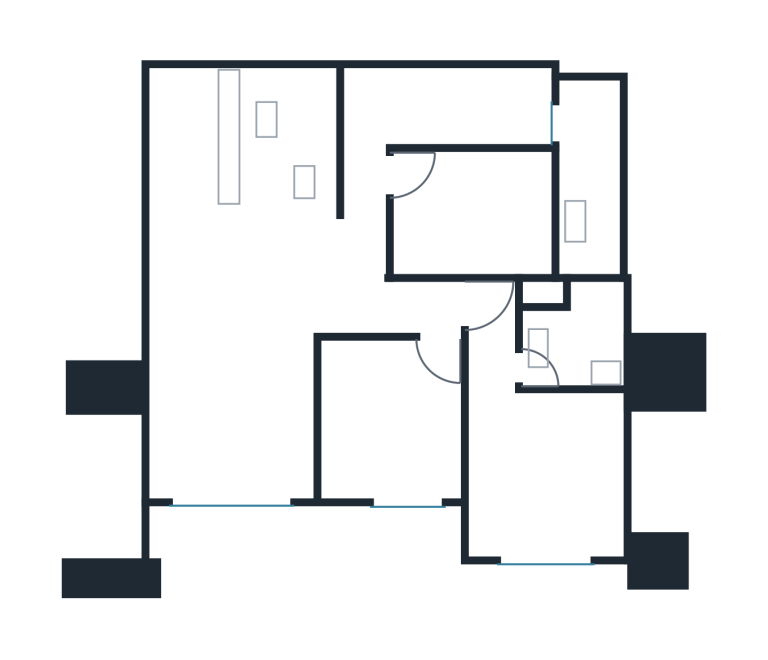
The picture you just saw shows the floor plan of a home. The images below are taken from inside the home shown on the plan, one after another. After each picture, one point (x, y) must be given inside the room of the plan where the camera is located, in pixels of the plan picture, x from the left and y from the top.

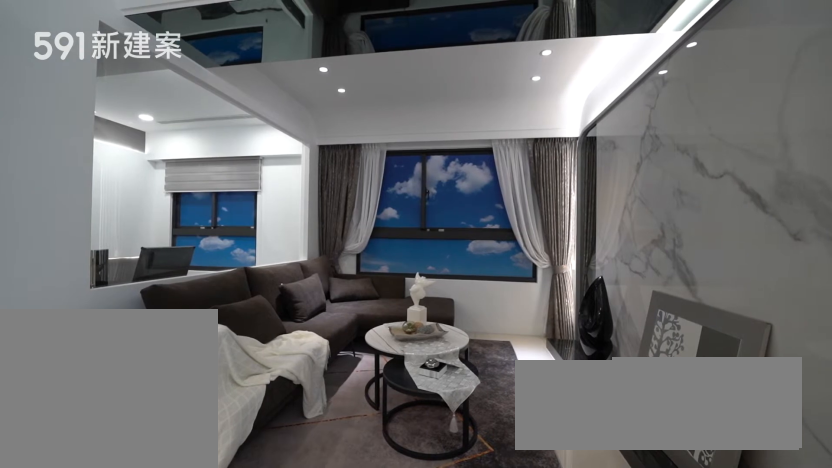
(232, 417)
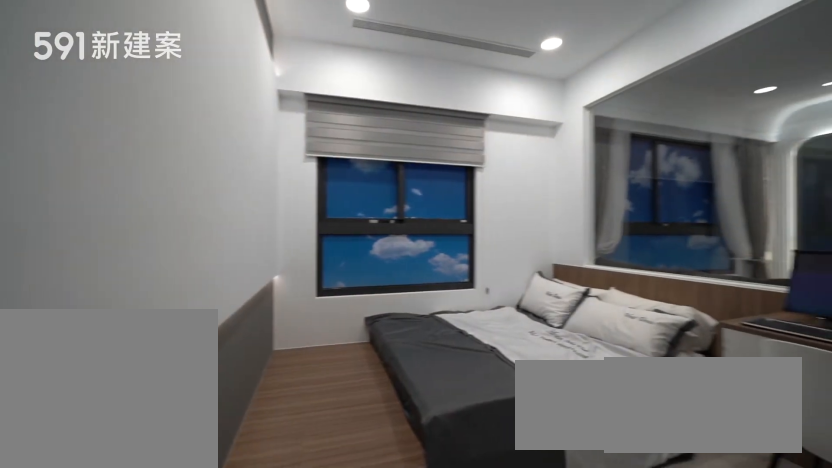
(390, 418)
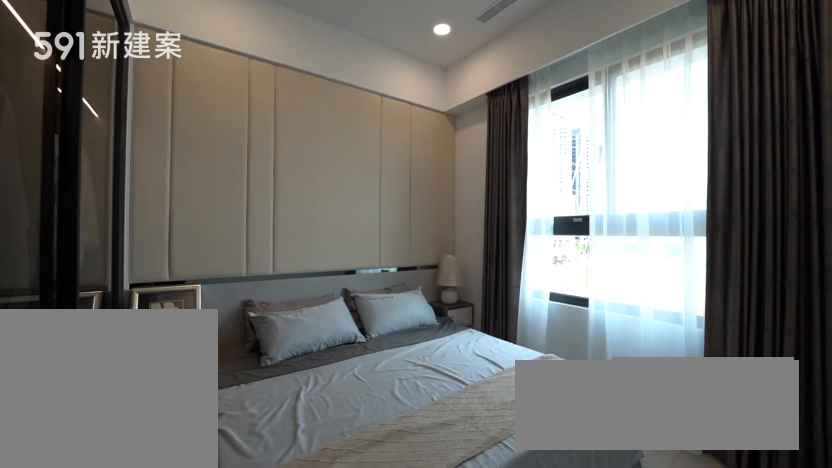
(539, 453)
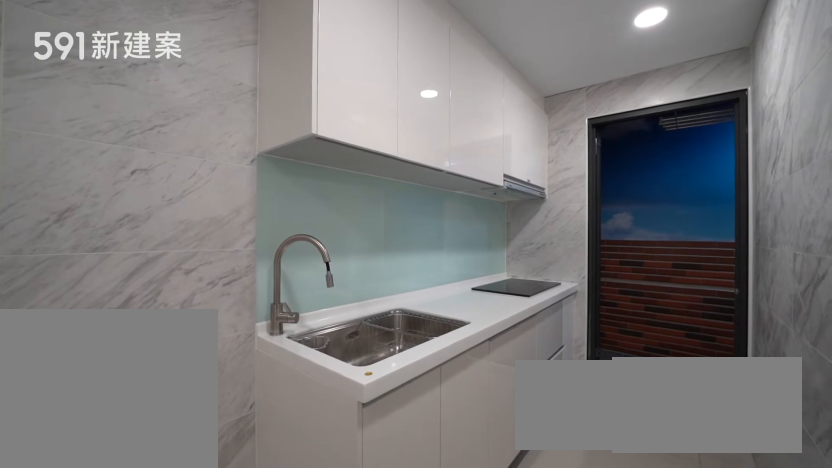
(454, 104)
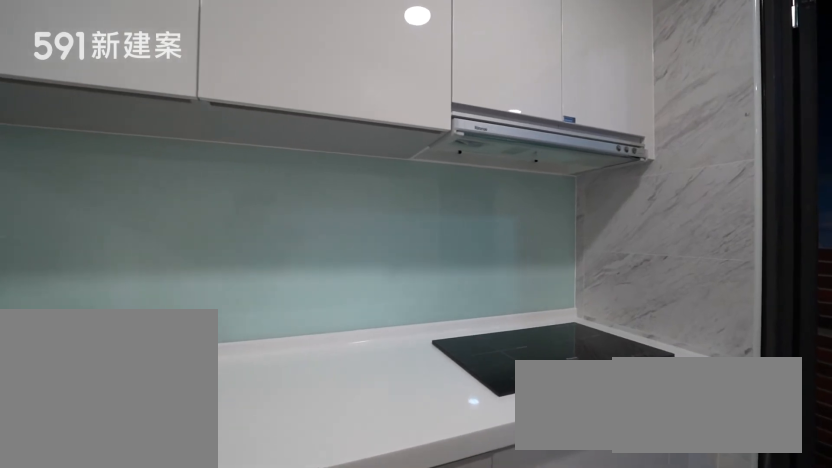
(454, 104)
